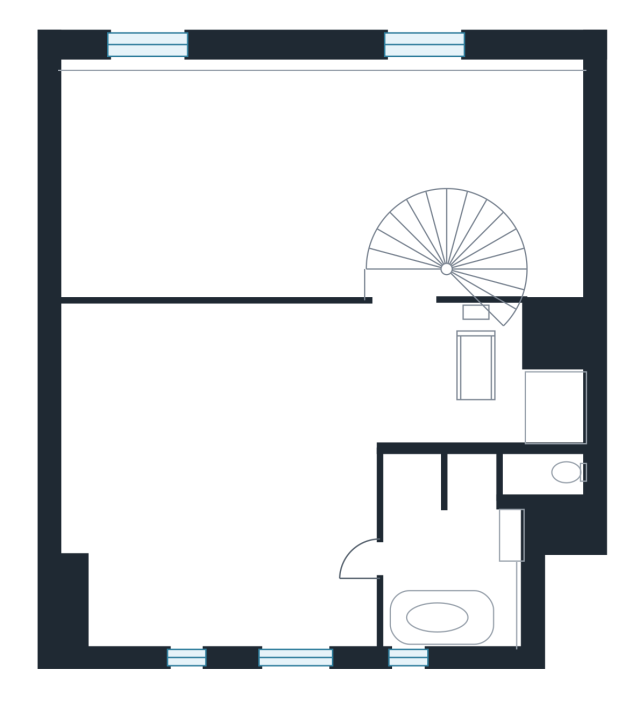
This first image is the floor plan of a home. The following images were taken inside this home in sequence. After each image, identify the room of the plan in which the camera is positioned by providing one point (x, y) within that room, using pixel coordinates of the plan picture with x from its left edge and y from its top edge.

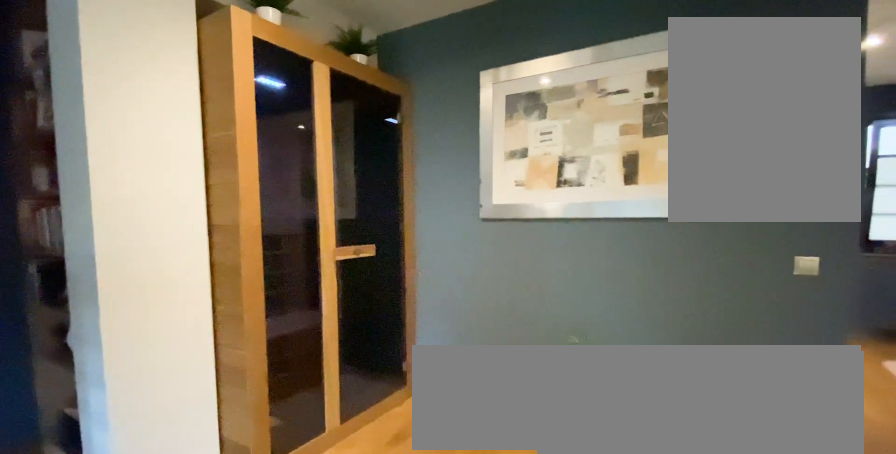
(266, 491)
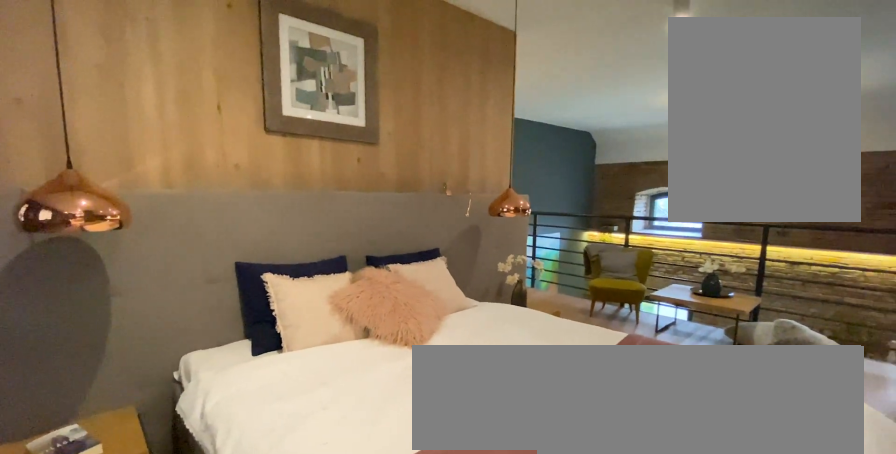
(266, 491)
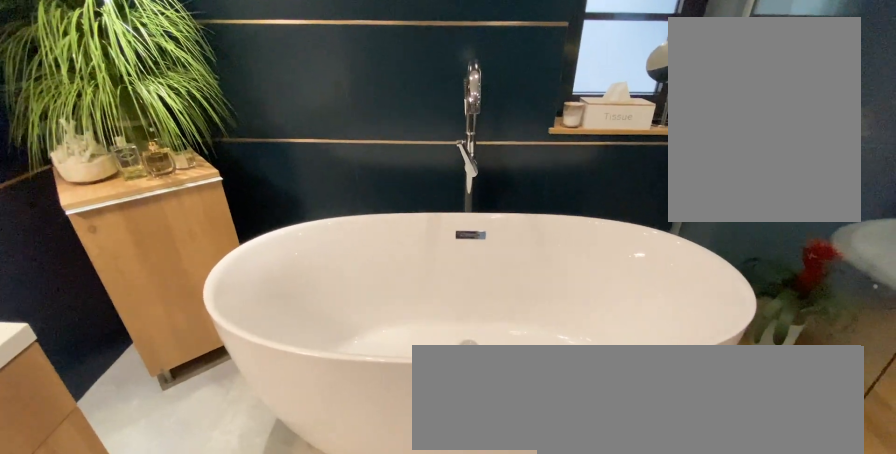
(441, 531)
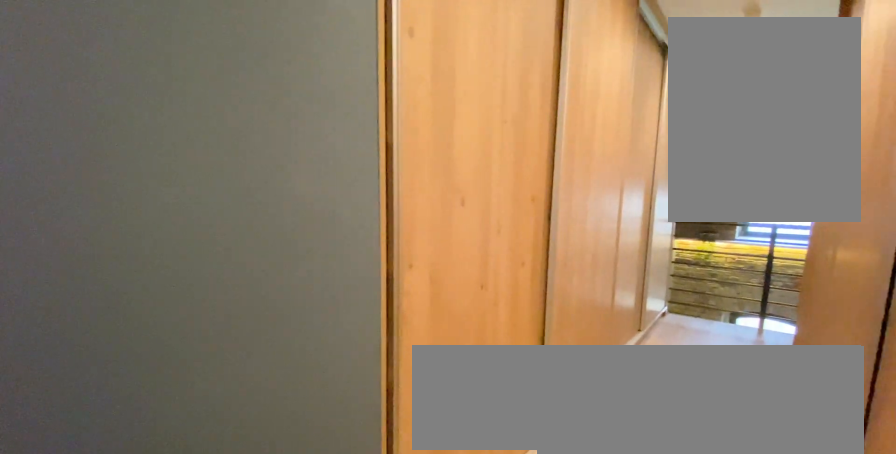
(266, 491)
